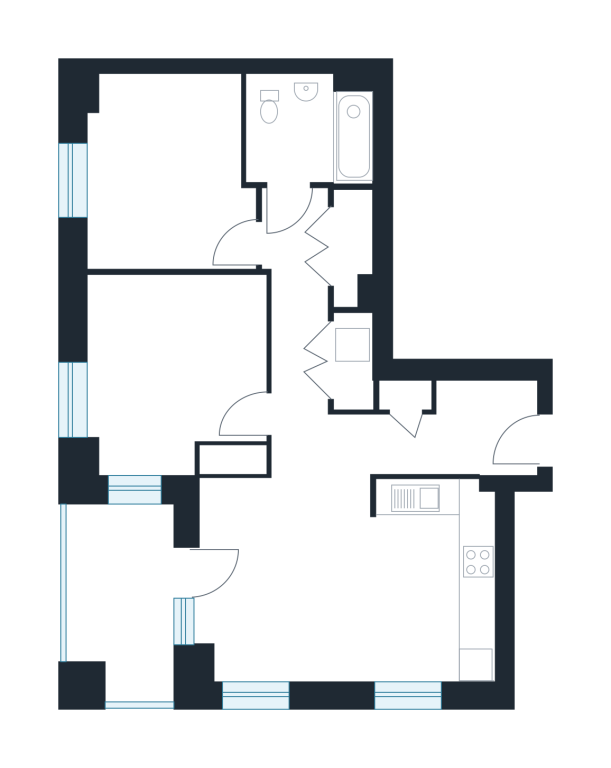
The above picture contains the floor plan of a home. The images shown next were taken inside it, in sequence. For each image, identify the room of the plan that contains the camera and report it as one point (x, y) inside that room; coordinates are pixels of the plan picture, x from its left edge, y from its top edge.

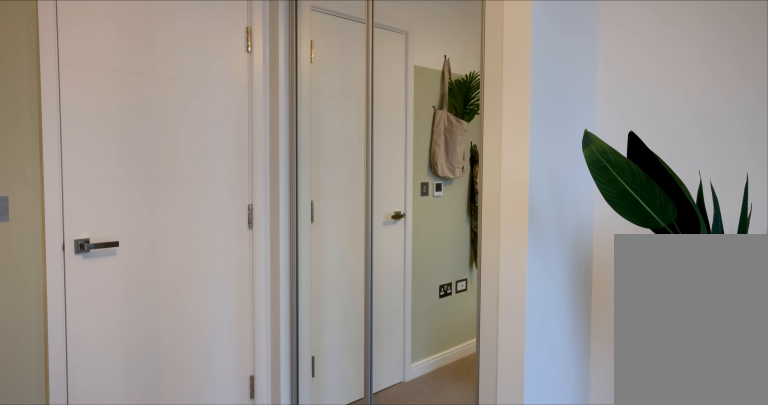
(176, 373)
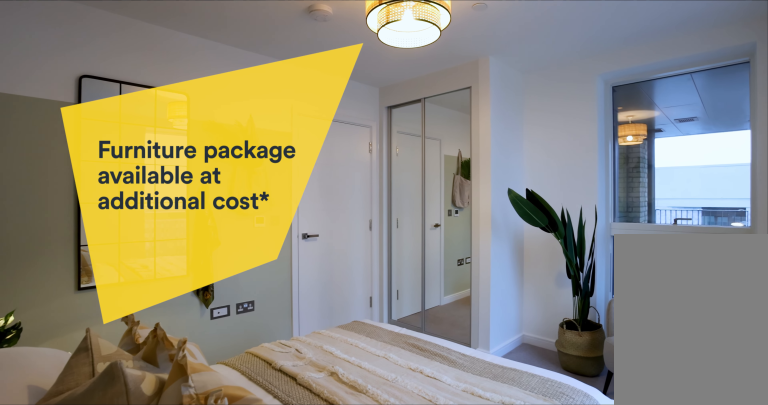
(177, 373)
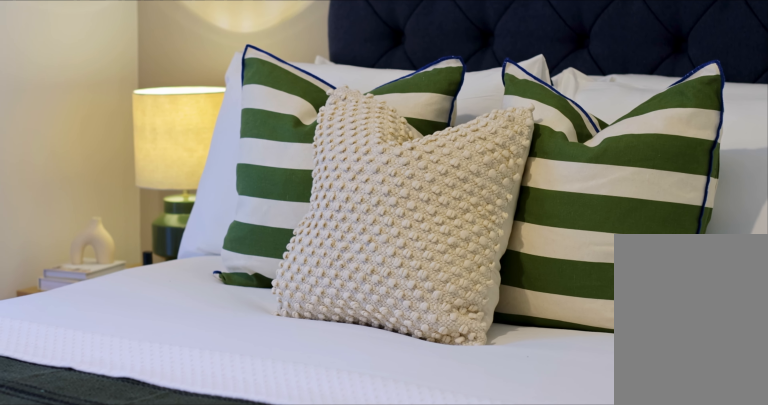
(168, 177)
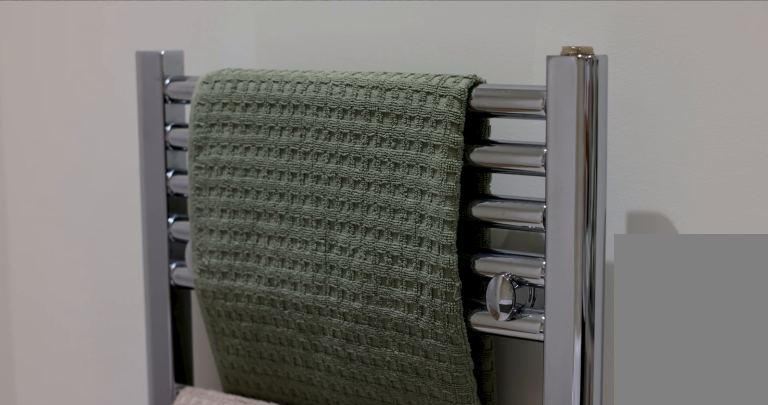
(306, 131)
